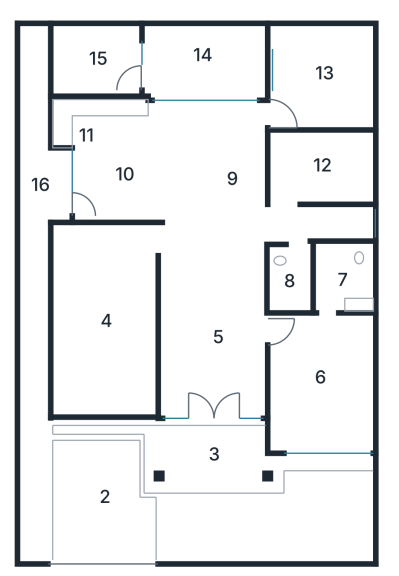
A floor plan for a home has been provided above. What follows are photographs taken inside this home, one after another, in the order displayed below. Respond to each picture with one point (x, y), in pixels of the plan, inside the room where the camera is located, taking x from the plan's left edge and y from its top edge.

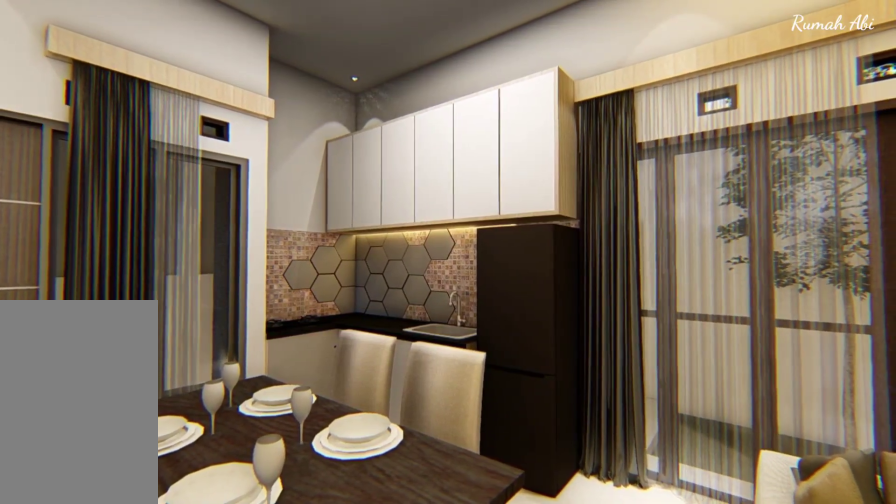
(198, 185)
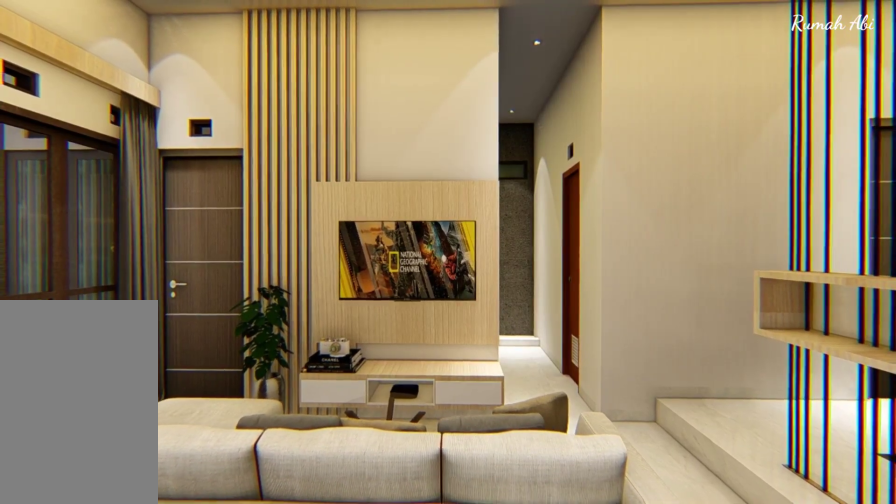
(199, 183)
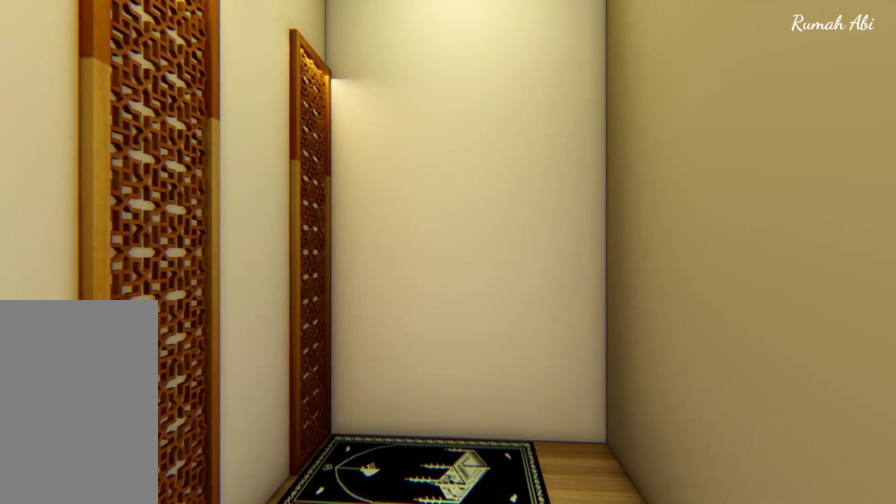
(329, 179)
